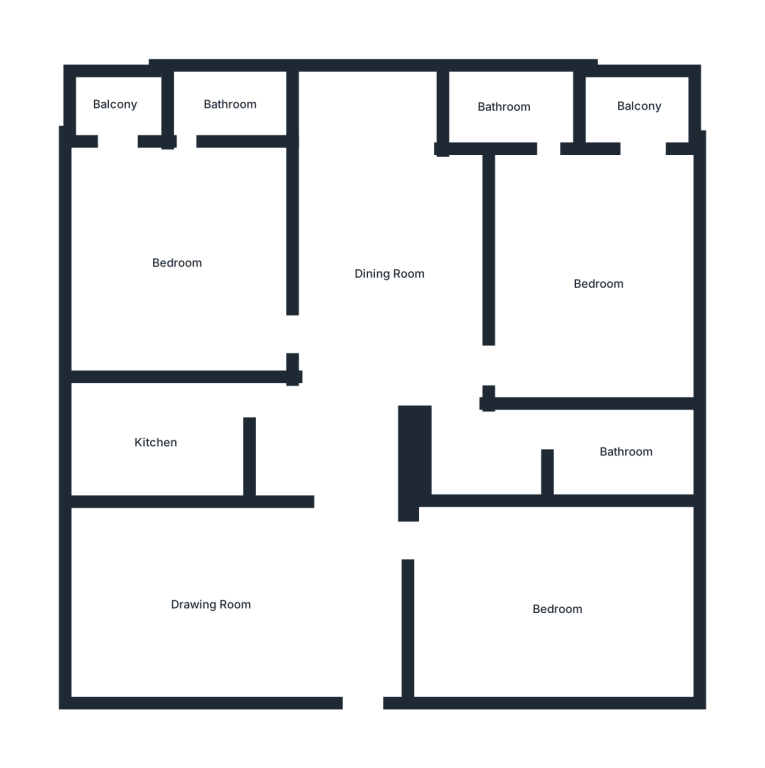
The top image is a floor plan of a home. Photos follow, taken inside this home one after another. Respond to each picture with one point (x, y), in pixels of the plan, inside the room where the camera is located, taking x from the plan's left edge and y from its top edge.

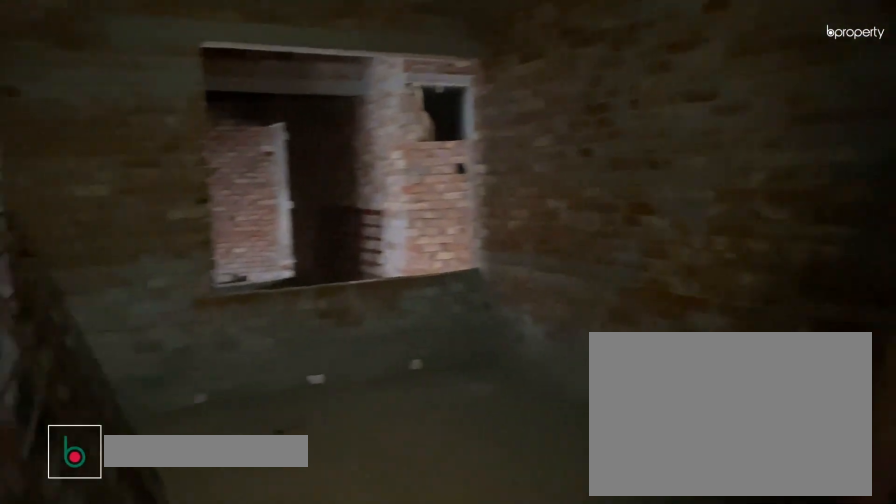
(214, 607)
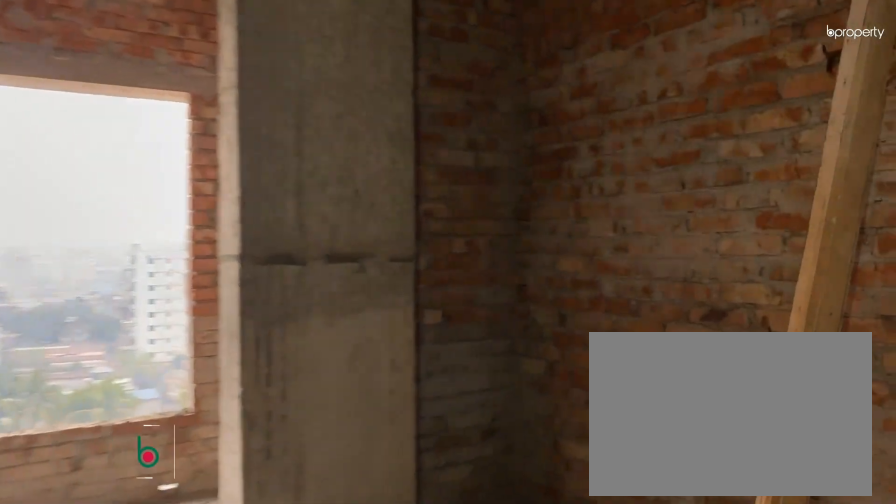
(386, 273)
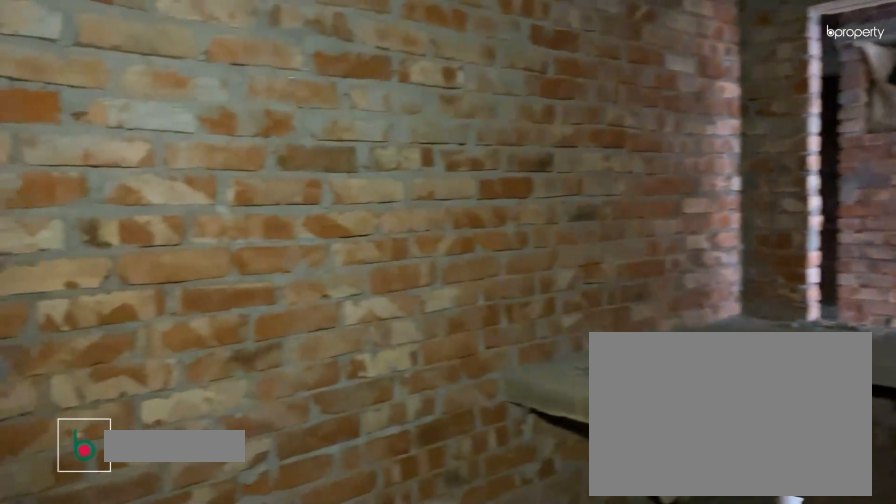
(155, 444)
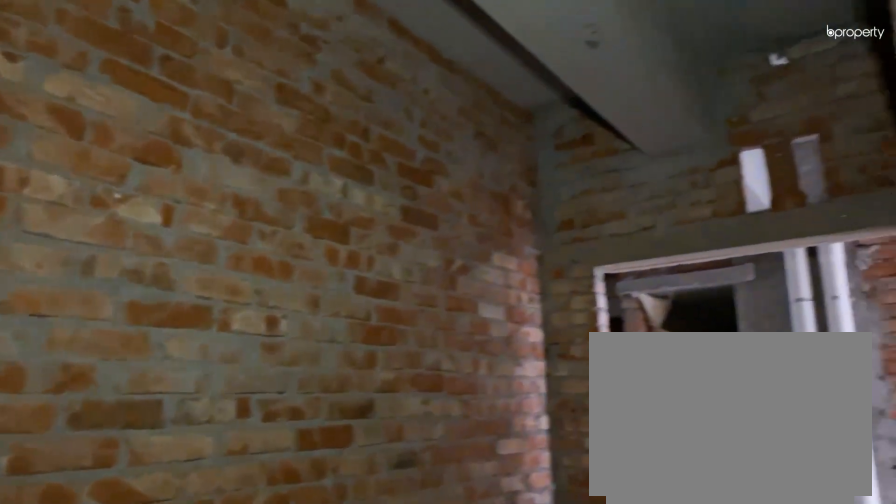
(155, 444)
